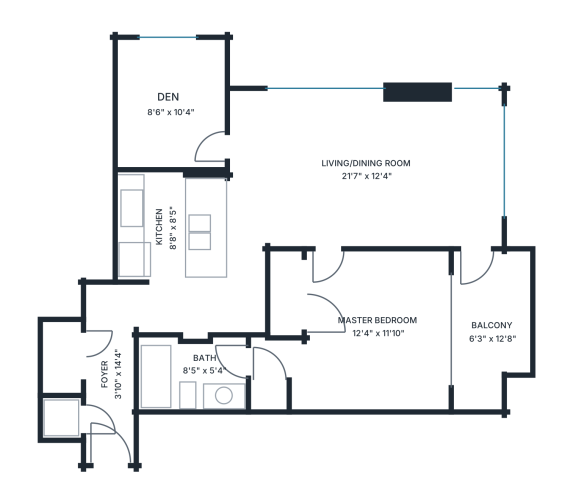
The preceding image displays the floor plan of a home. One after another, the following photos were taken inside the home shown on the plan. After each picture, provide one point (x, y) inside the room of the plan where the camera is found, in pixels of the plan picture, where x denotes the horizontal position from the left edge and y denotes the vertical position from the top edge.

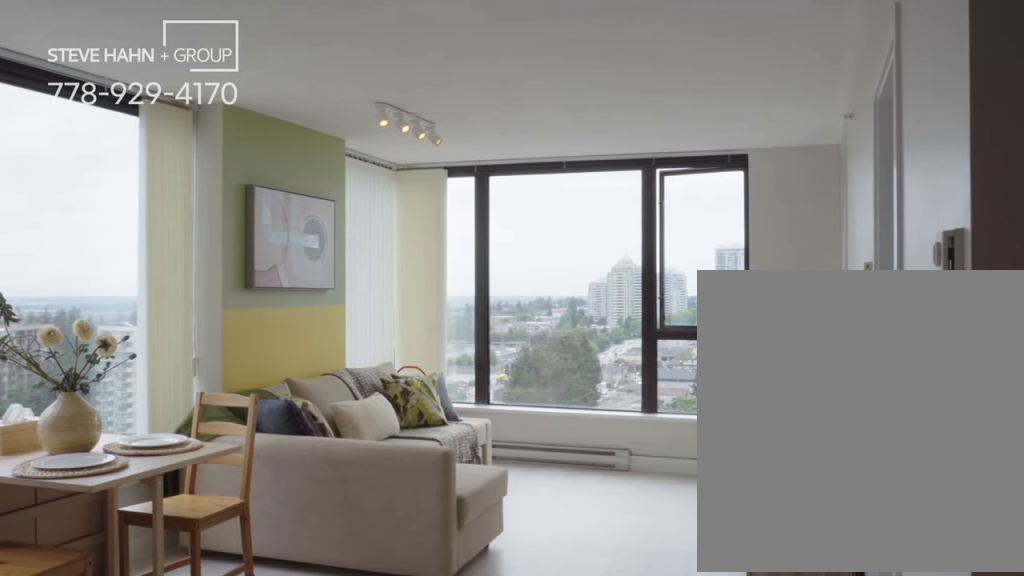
(363, 152)
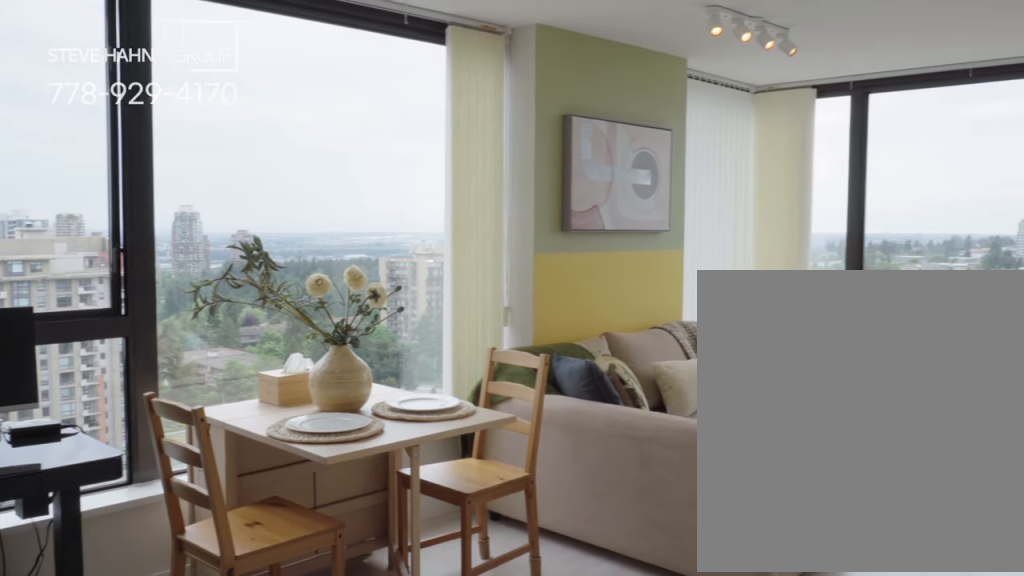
(363, 152)
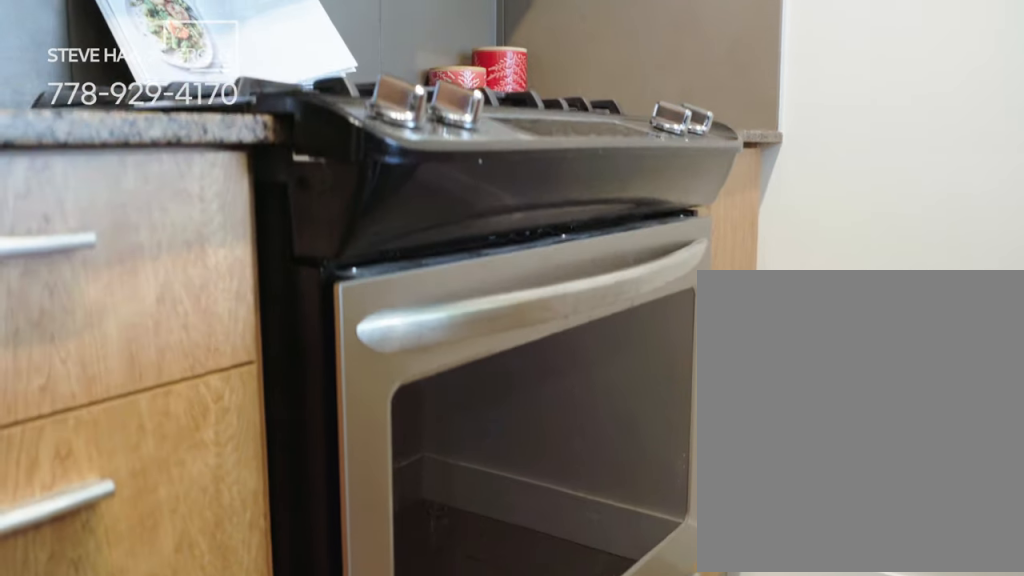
(209, 265)
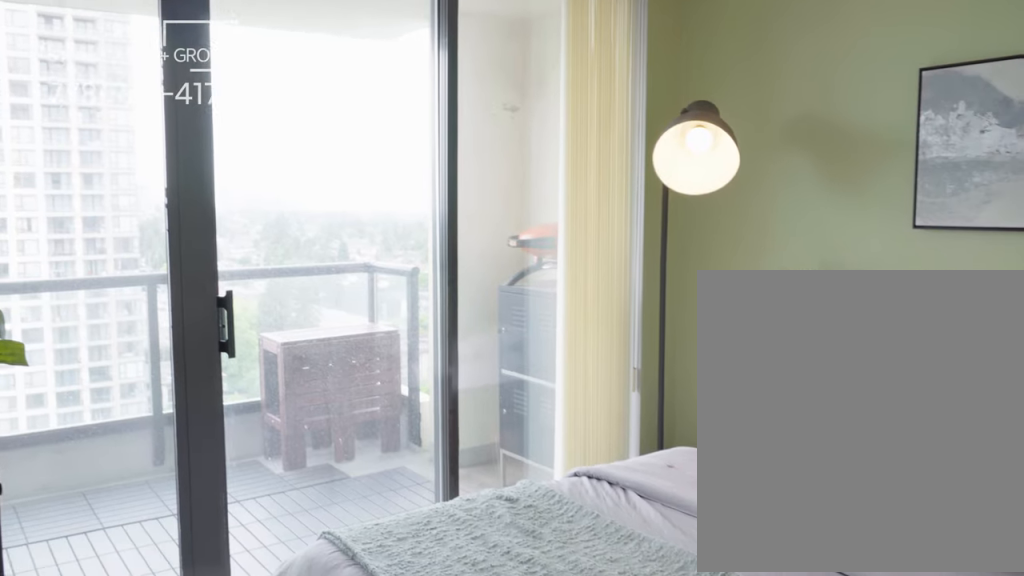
(373, 306)
